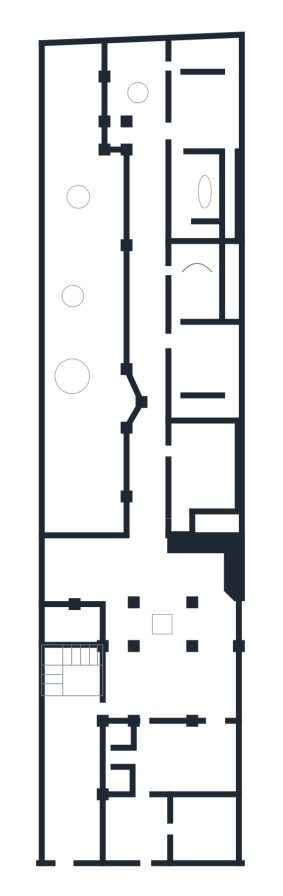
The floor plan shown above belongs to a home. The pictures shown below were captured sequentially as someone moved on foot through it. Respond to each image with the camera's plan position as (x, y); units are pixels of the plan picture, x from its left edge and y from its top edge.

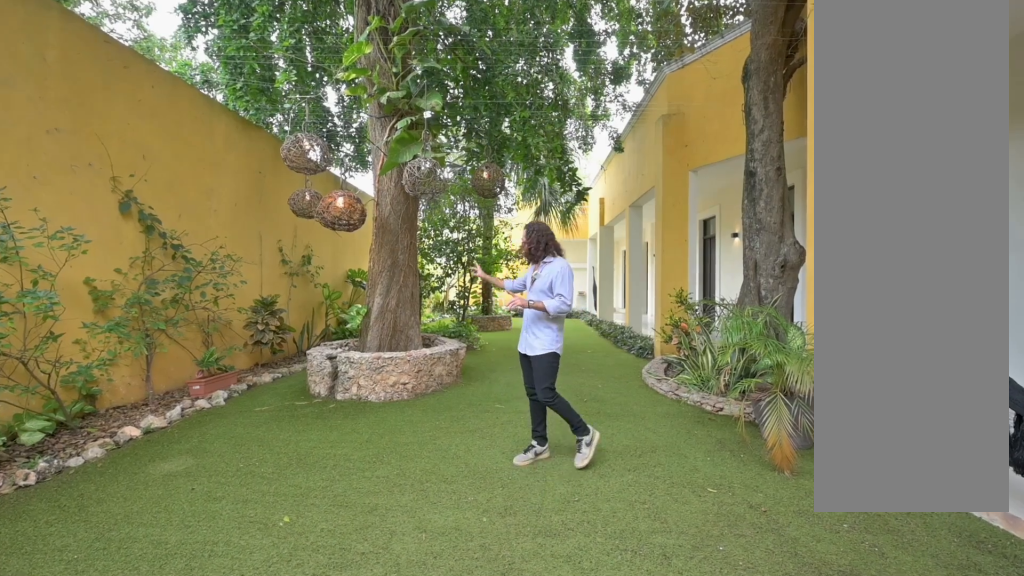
(93, 430)
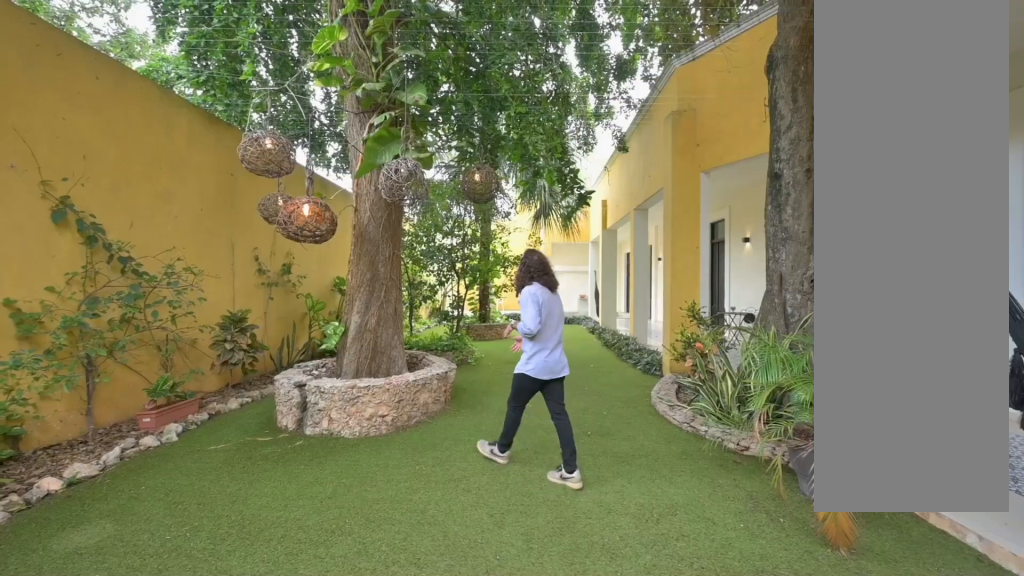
(93, 416)
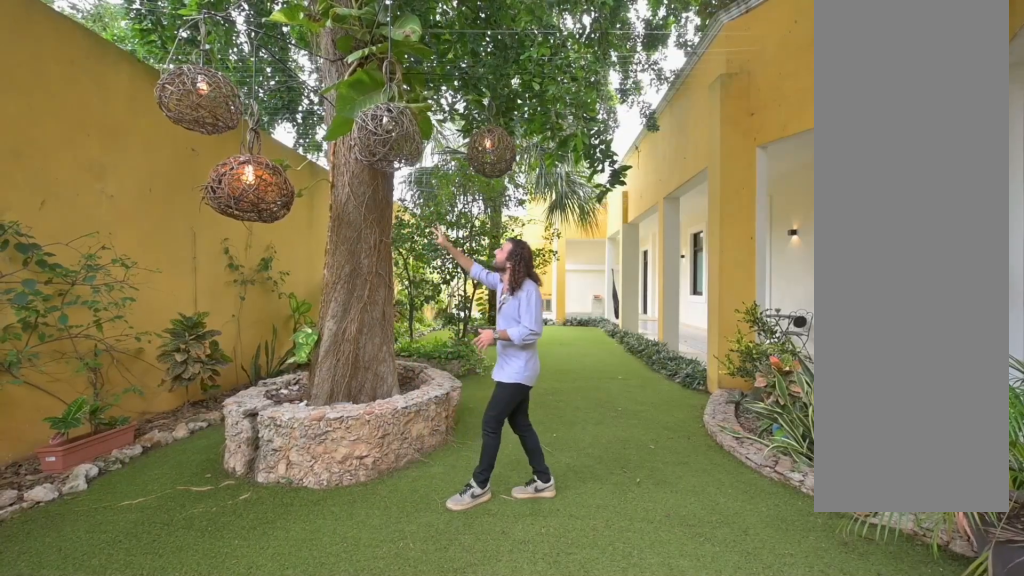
(89, 400)
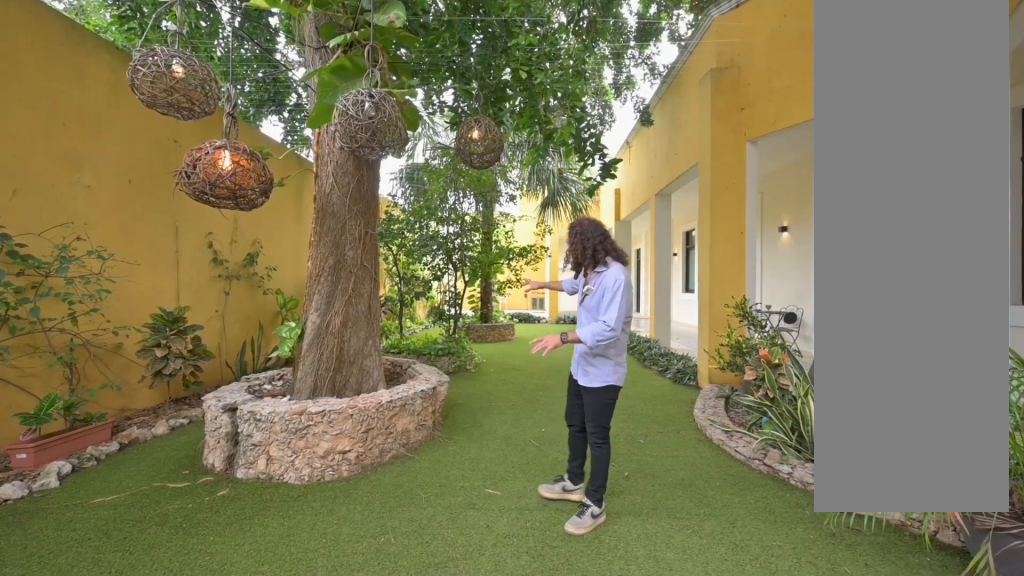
(105, 398)
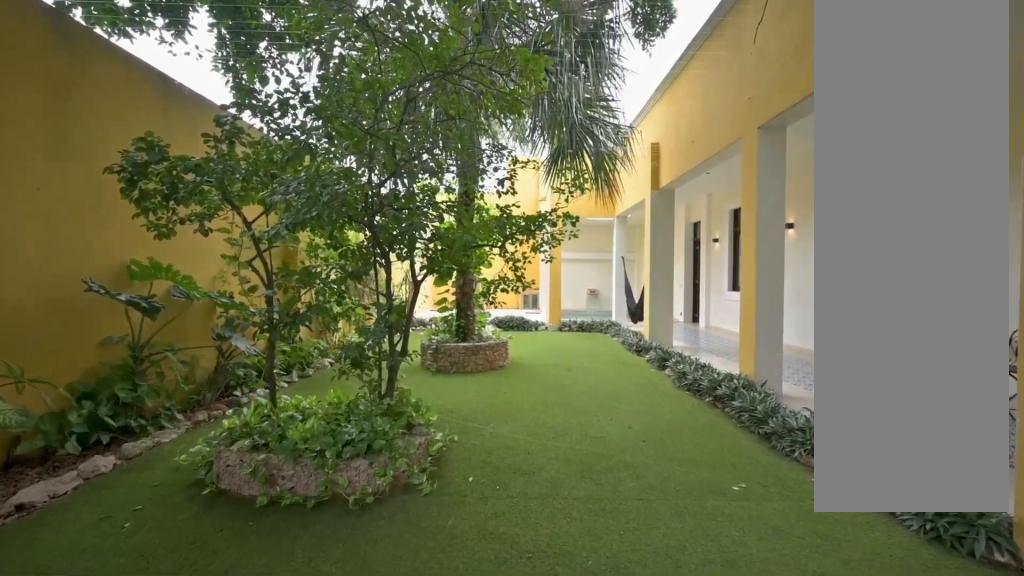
(109, 398)
